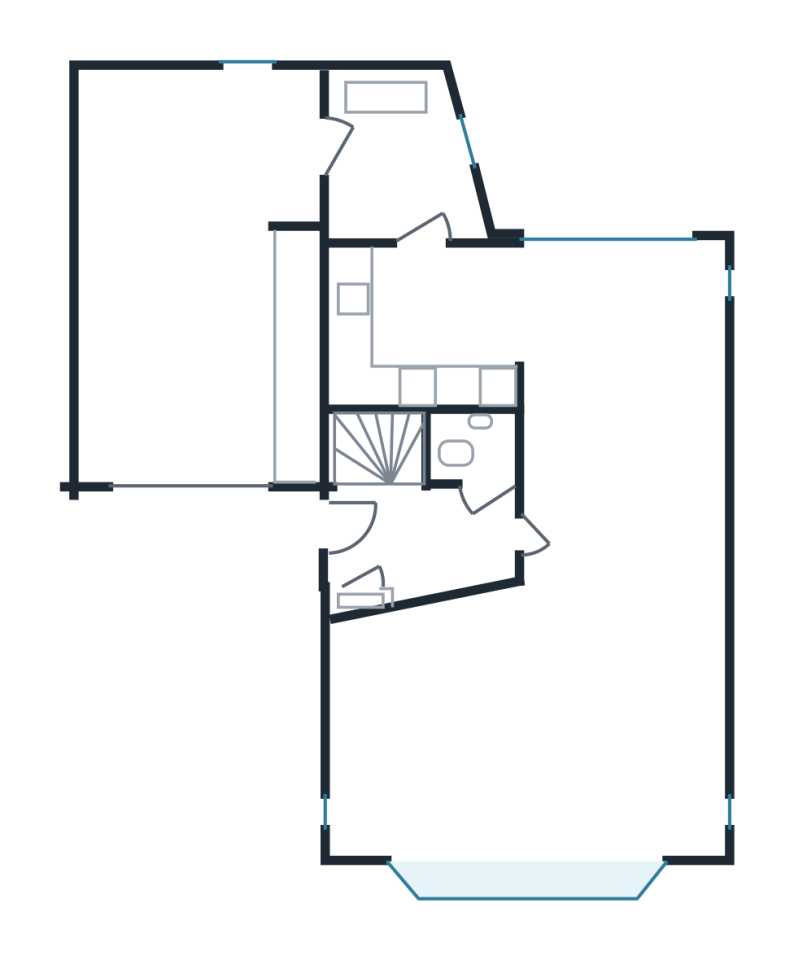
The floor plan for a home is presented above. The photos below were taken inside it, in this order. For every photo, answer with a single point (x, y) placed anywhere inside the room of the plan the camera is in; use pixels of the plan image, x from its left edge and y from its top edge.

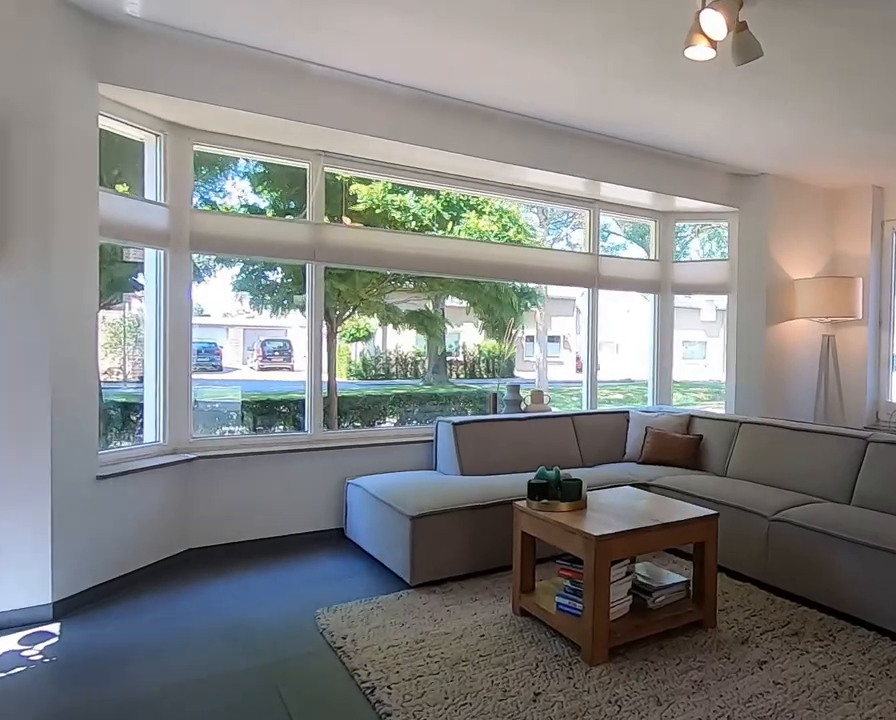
(531, 734)
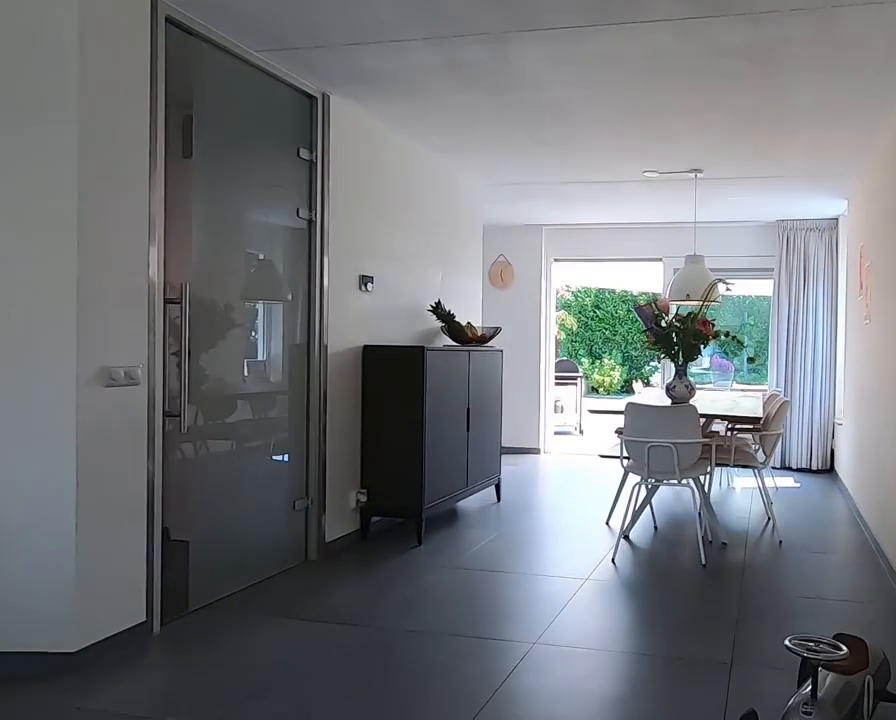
(531, 734)
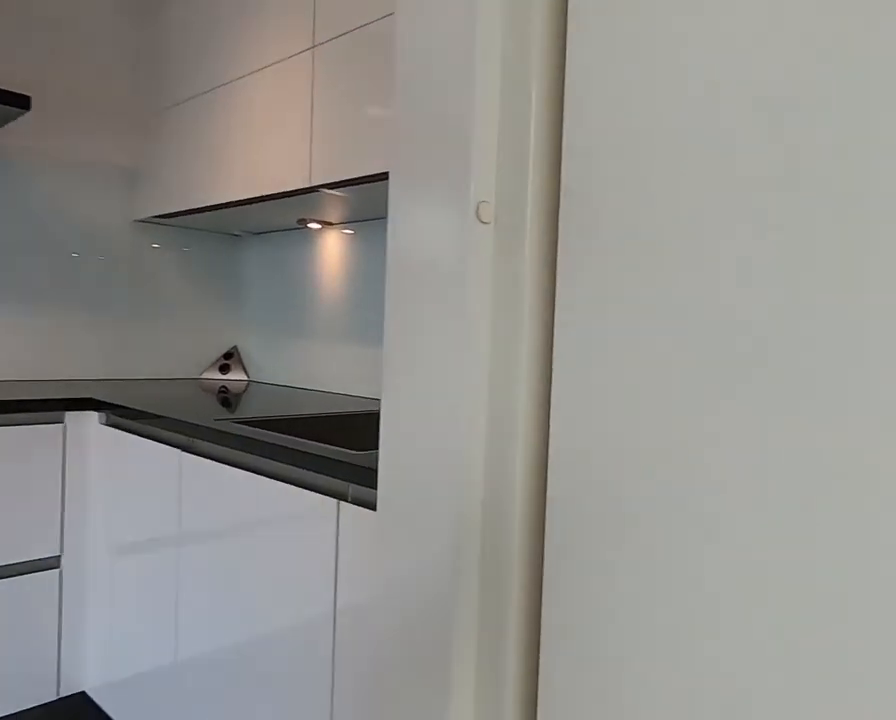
(446, 303)
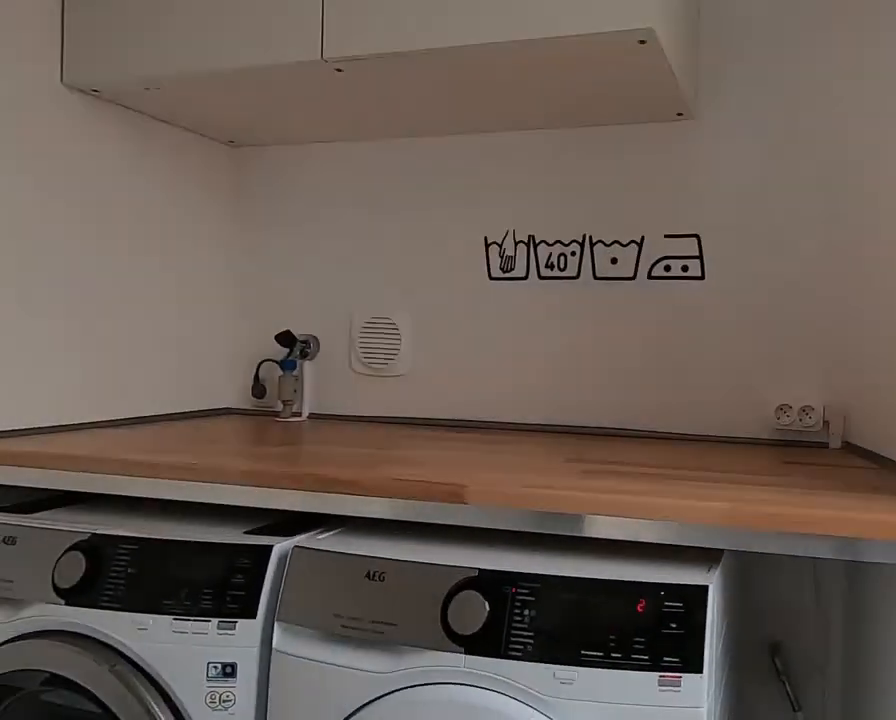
(395, 159)
